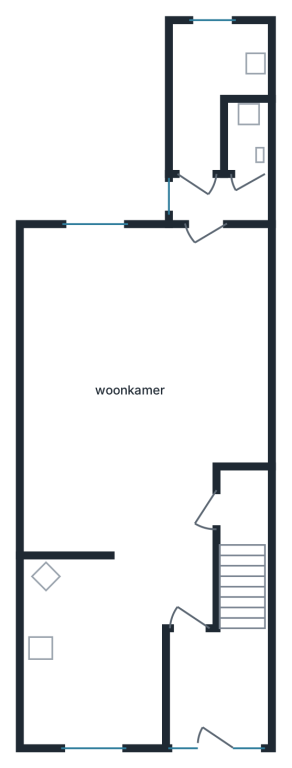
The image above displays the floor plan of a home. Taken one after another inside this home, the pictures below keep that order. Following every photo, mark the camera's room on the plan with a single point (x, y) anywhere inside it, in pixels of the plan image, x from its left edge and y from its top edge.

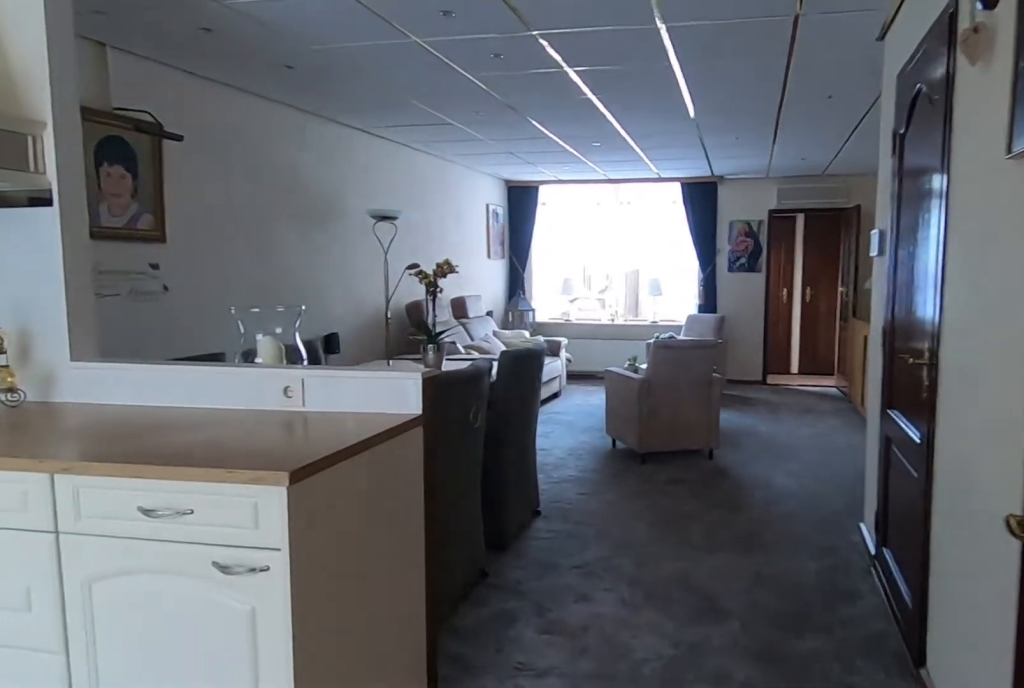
(124, 435)
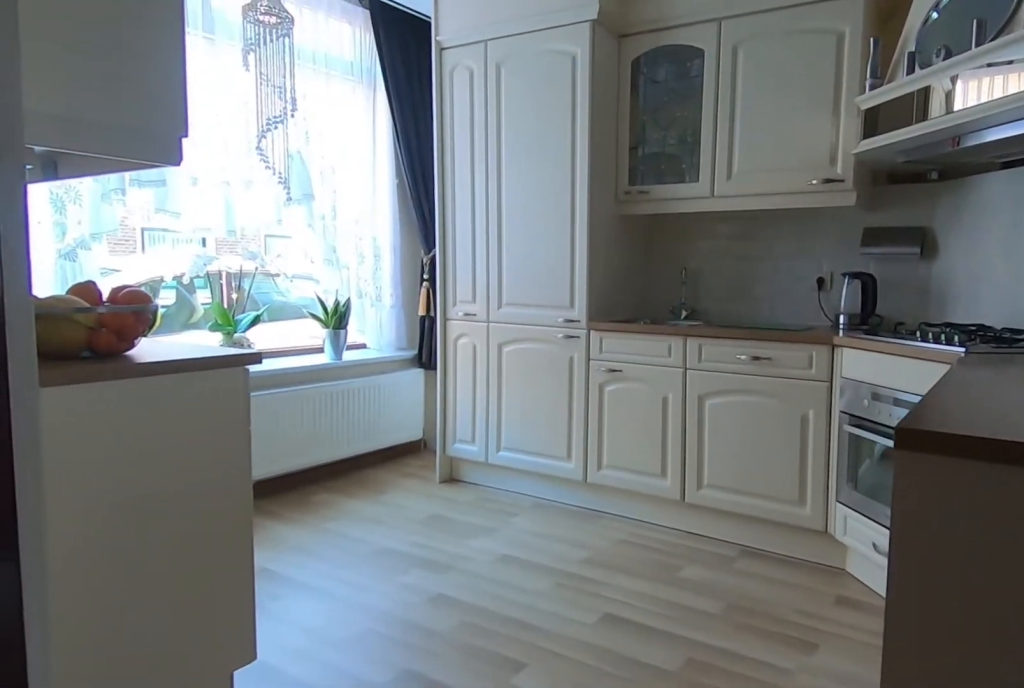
(89, 655)
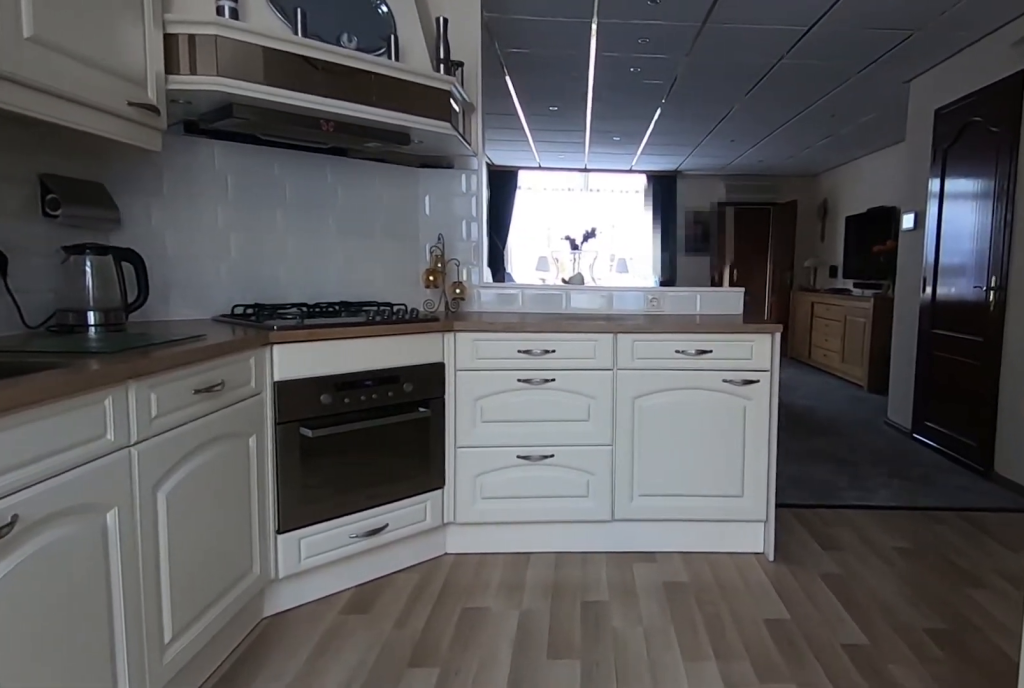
(89, 655)
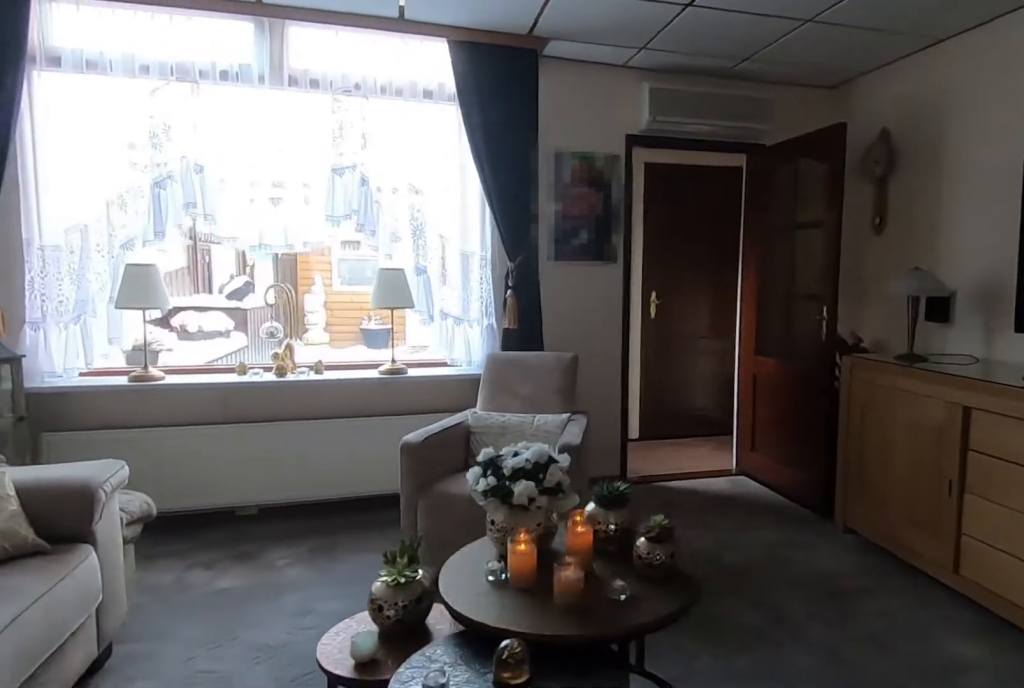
(122, 435)
